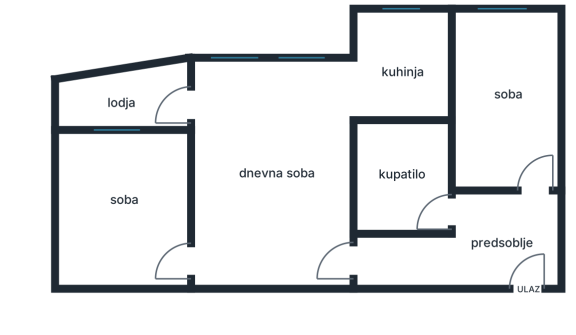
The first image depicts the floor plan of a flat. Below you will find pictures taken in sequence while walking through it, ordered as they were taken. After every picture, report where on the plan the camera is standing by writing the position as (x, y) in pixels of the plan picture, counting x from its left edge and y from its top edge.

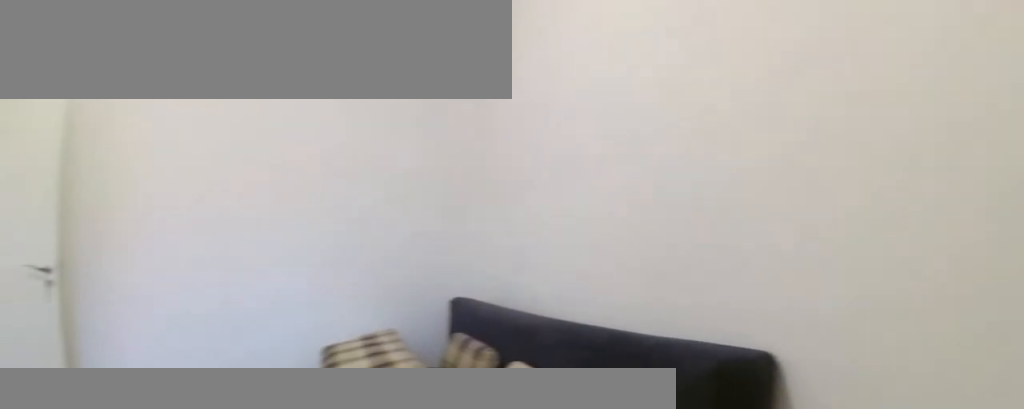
(93, 143)
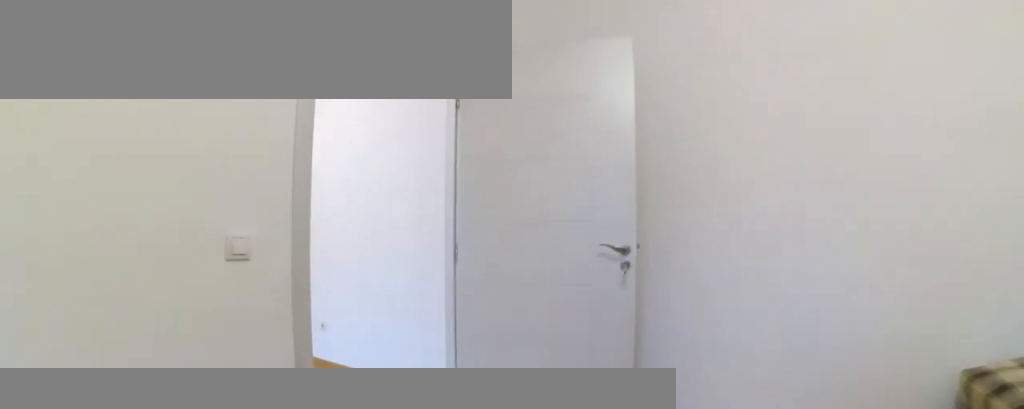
(128, 188)
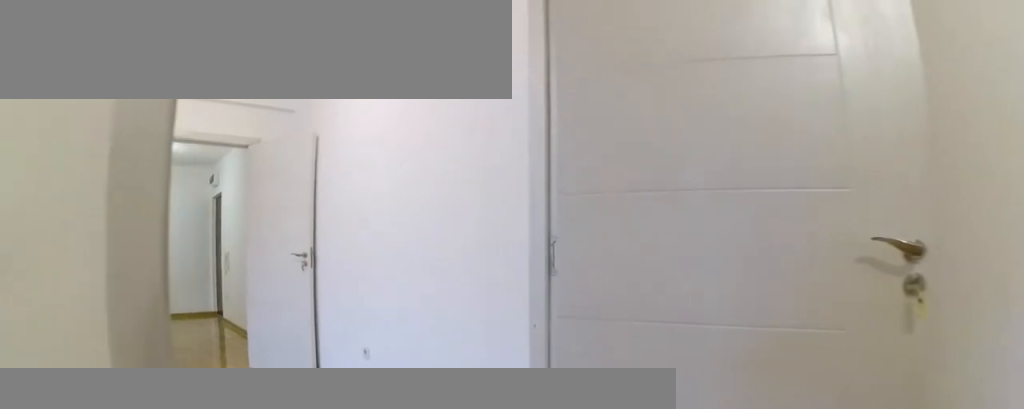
(155, 229)
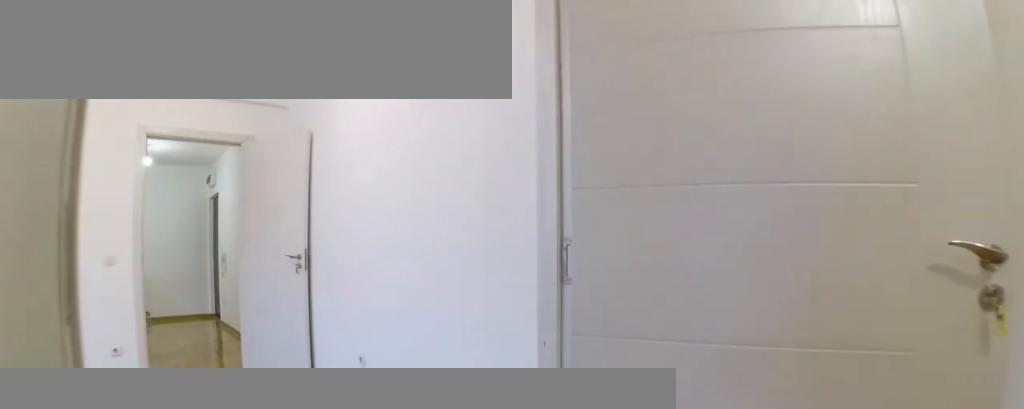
(160, 234)
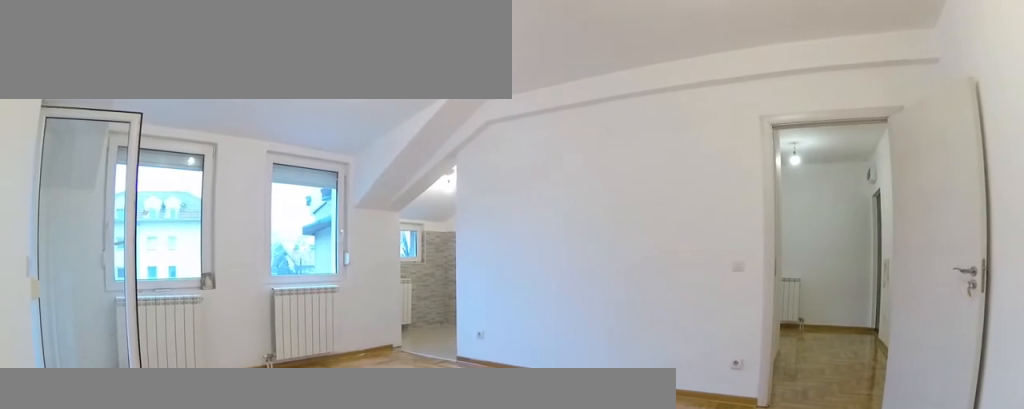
(189, 261)
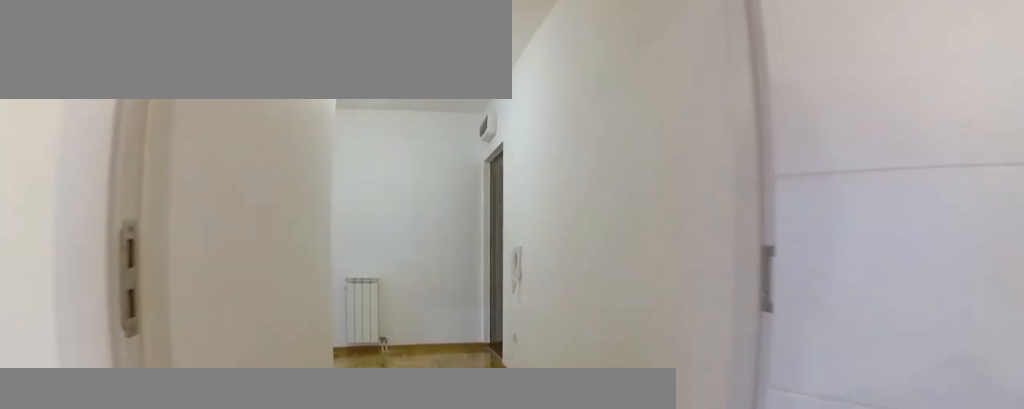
(317, 260)
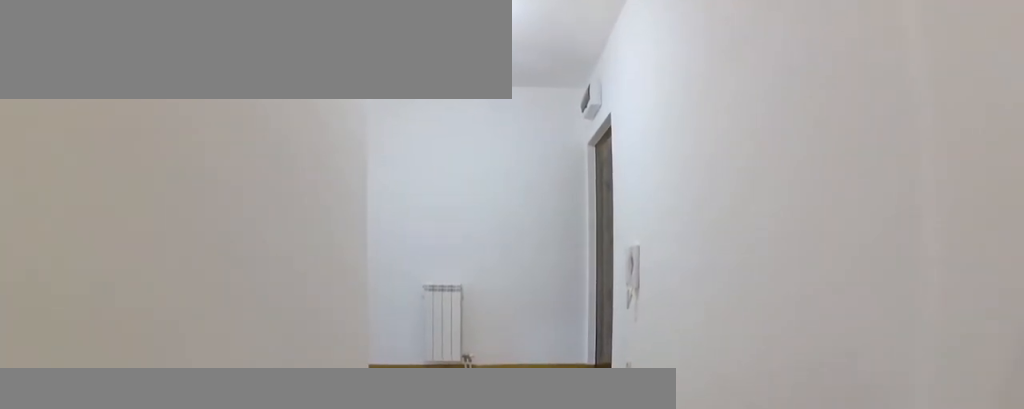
(368, 261)
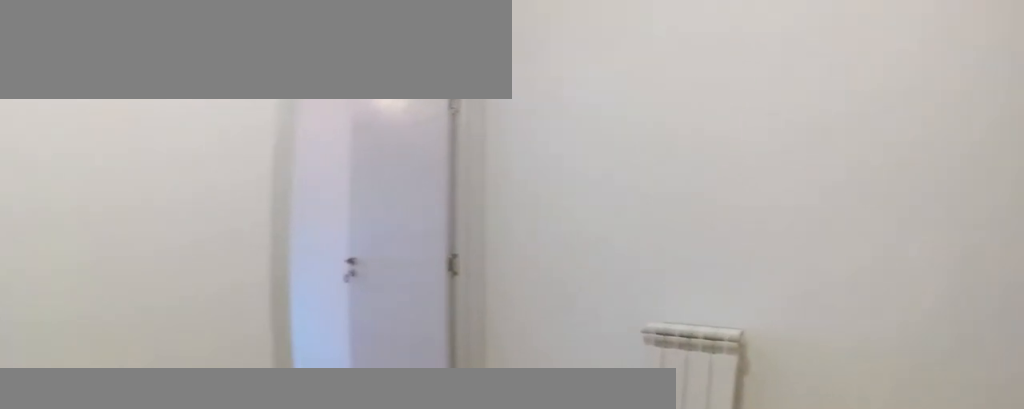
(474, 261)
